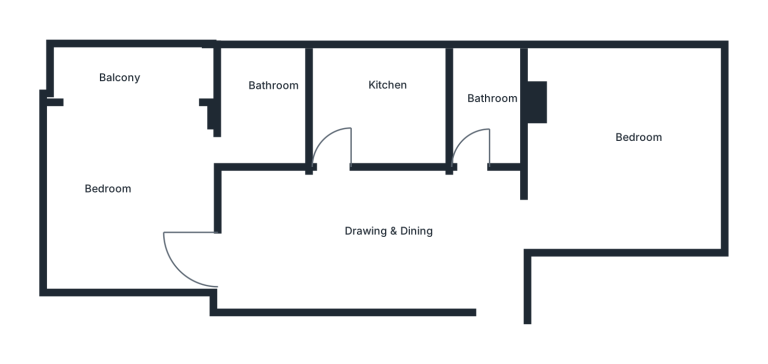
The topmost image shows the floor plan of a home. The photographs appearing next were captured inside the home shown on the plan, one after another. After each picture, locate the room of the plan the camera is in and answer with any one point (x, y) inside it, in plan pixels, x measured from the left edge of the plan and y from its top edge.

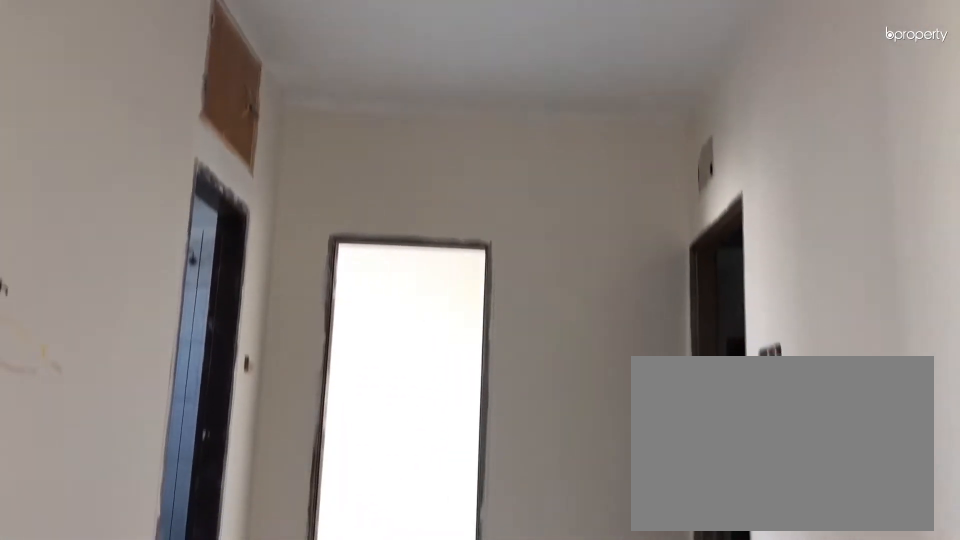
(409, 239)
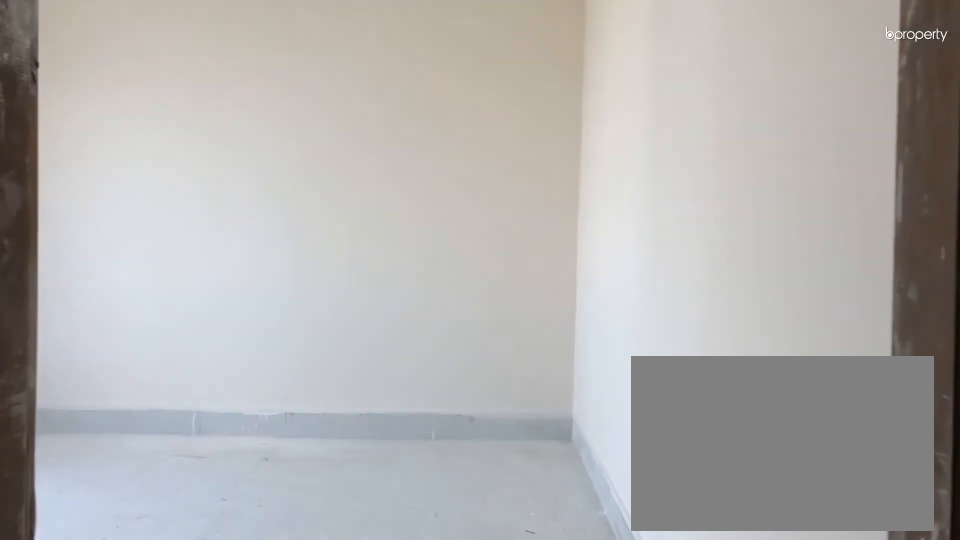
(577, 202)
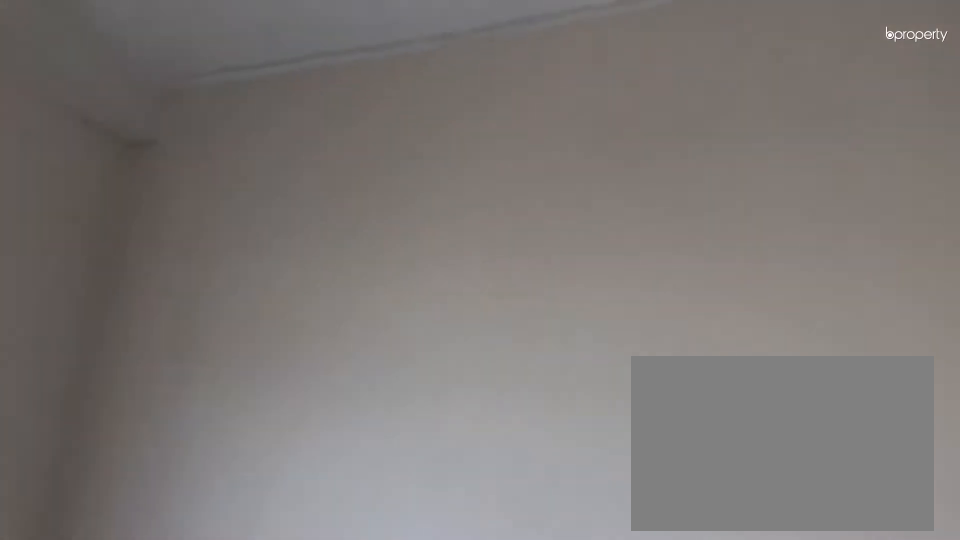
(618, 158)
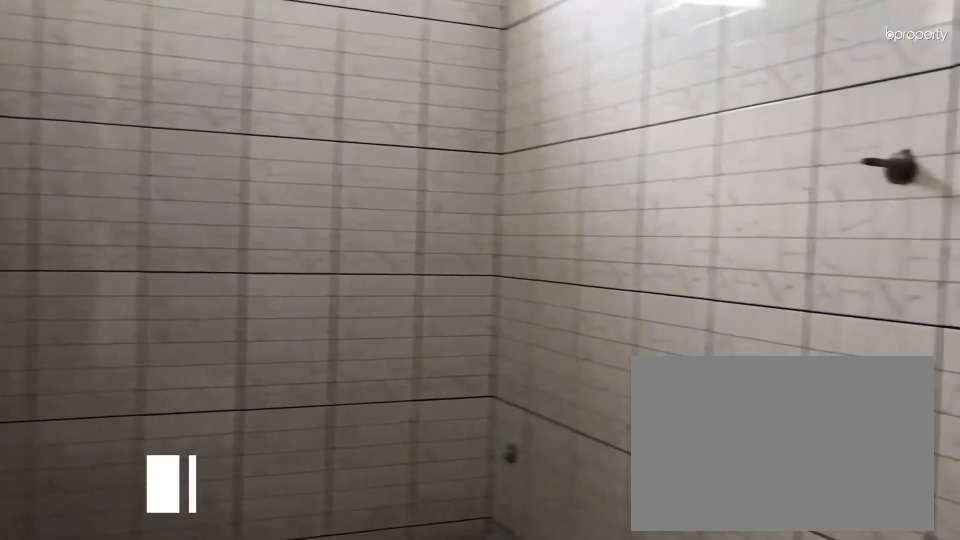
(478, 115)
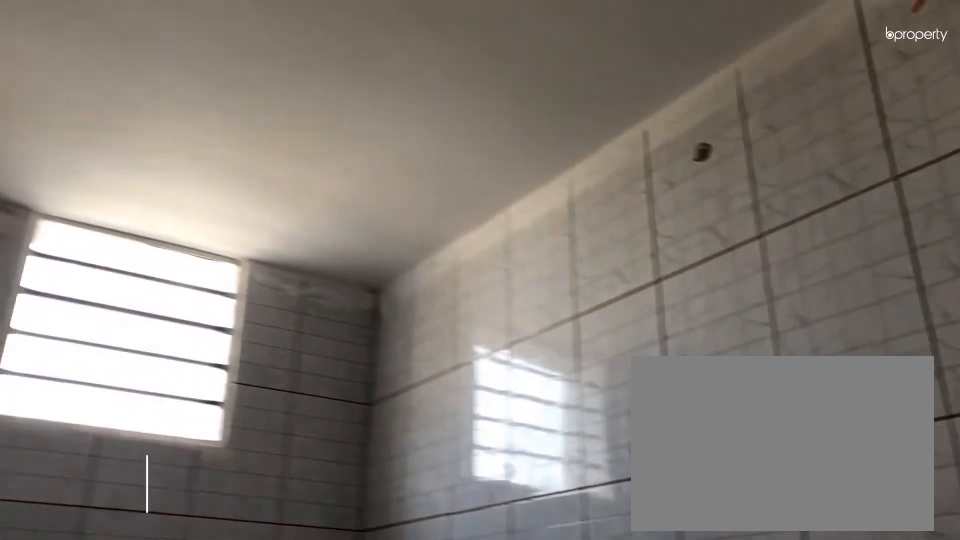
(478, 115)
